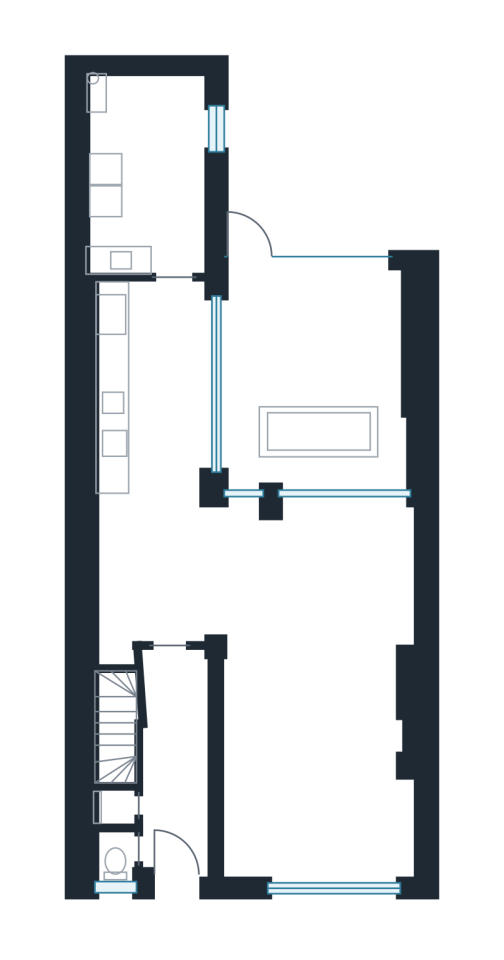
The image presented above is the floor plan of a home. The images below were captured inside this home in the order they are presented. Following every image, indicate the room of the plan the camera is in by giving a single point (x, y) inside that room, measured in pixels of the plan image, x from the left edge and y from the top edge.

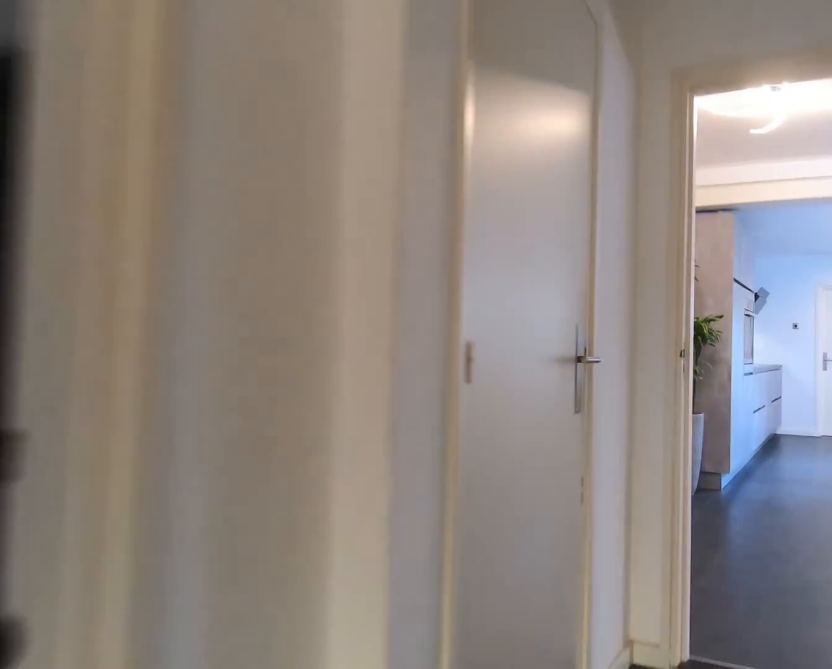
(176, 761)
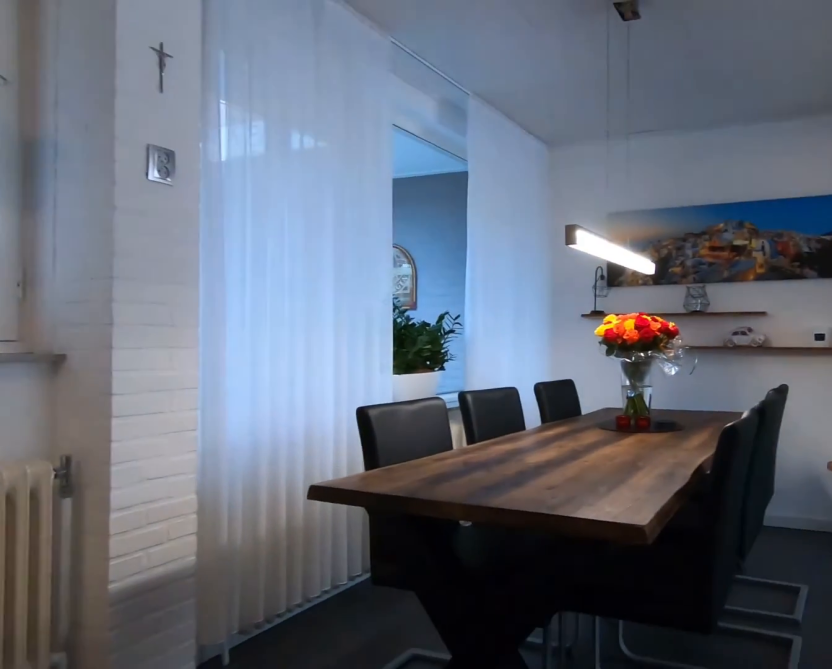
(255, 571)
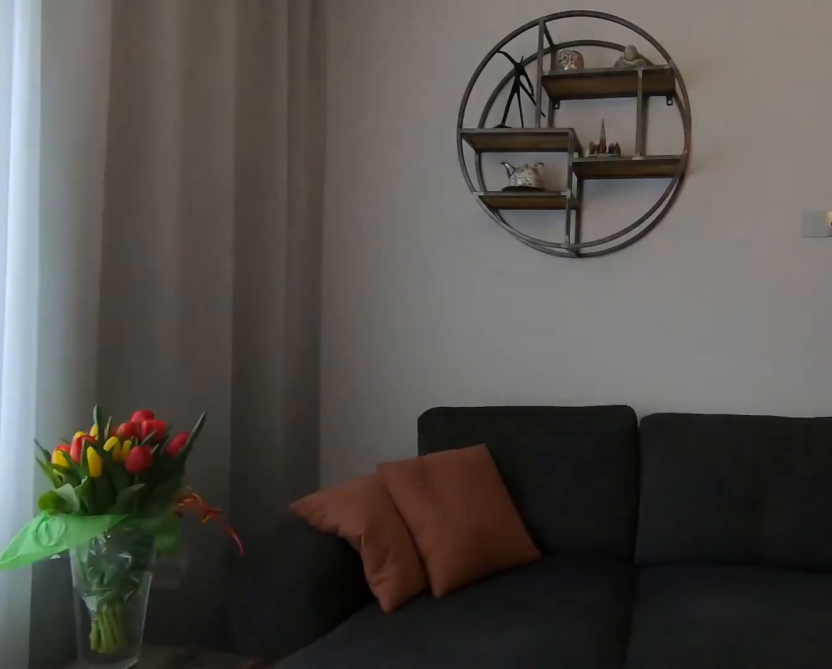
(314, 766)
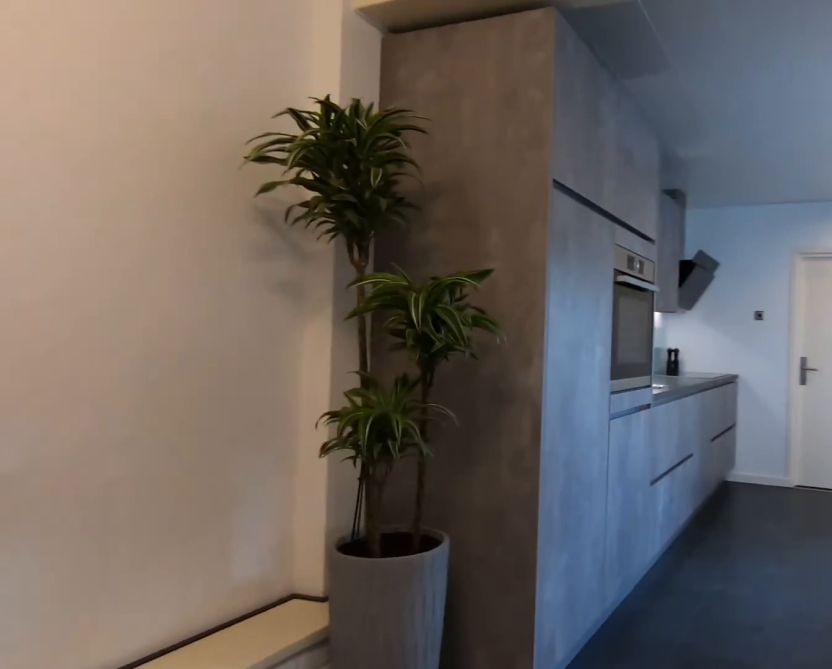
(255, 571)
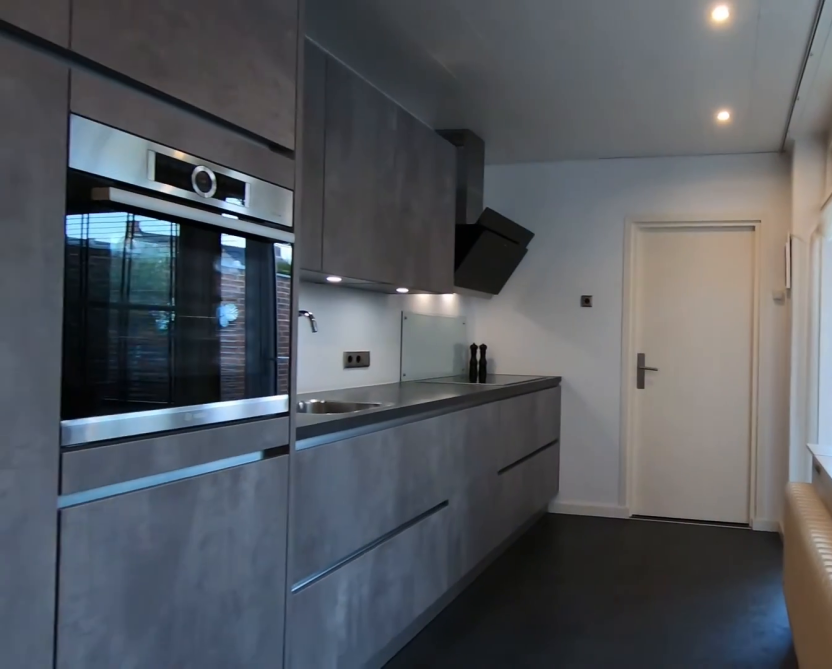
(166, 389)
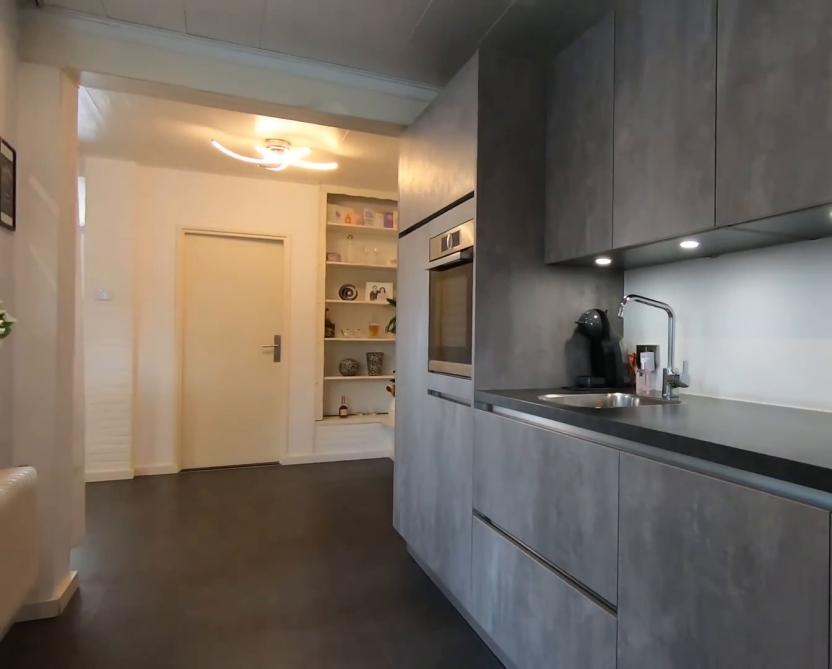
(166, 389)
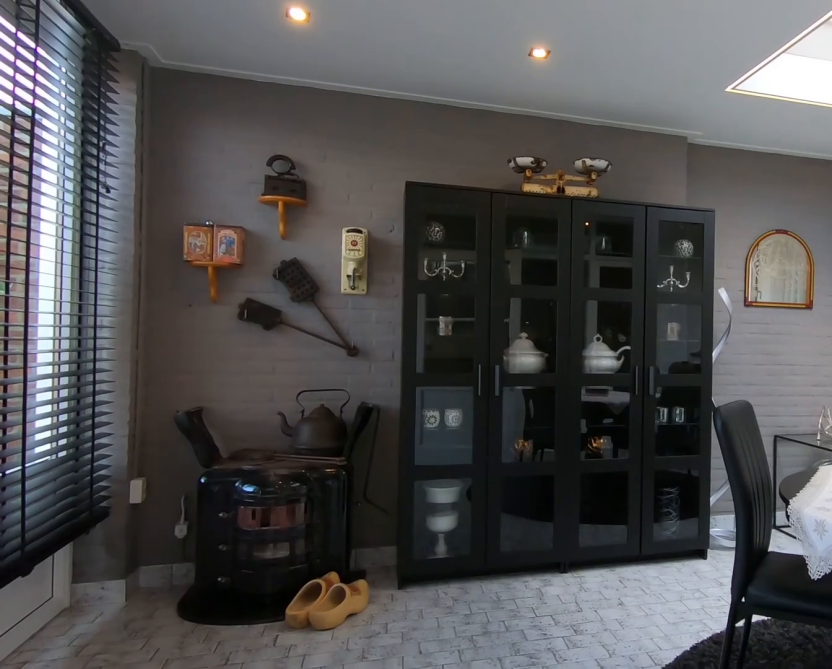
(314, 373)
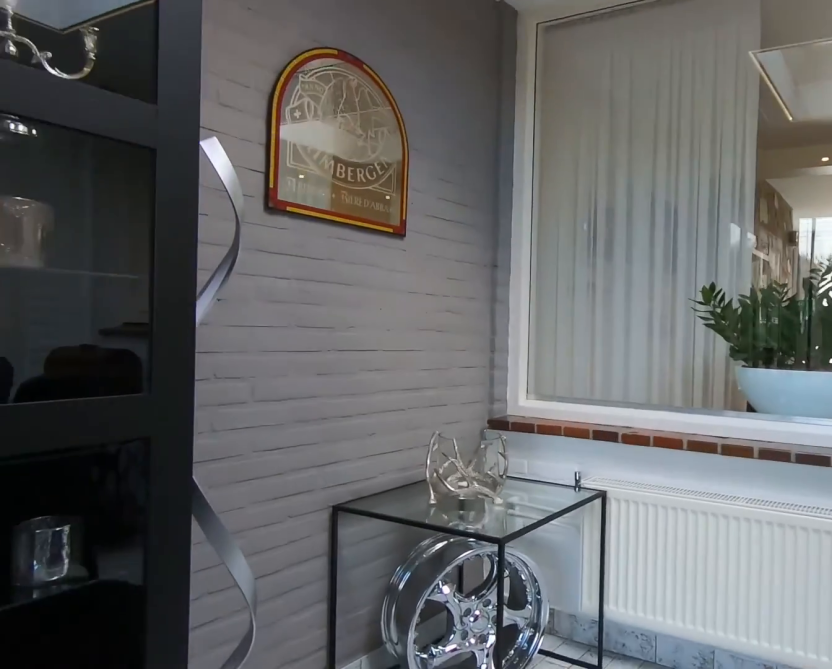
(314, 373)
